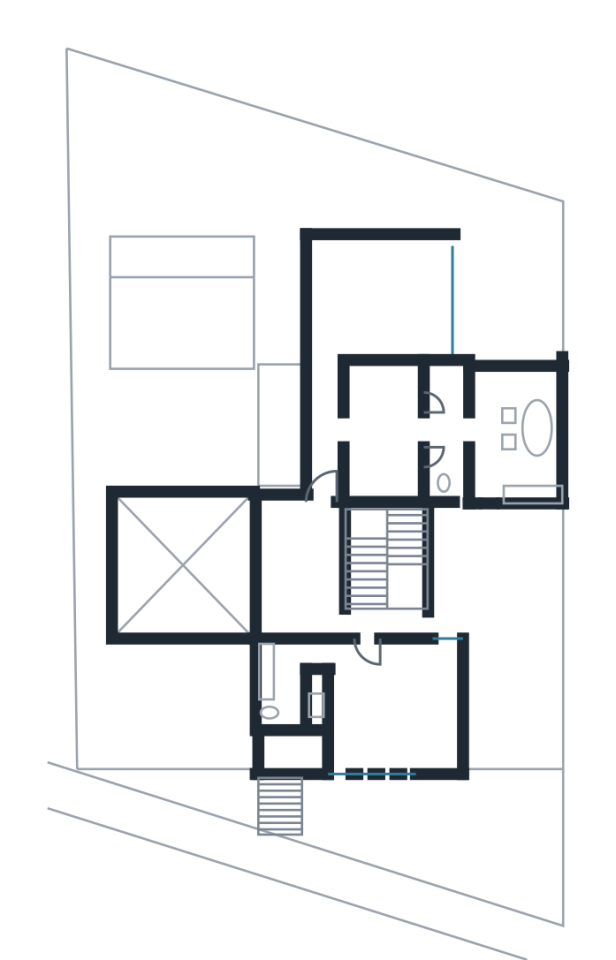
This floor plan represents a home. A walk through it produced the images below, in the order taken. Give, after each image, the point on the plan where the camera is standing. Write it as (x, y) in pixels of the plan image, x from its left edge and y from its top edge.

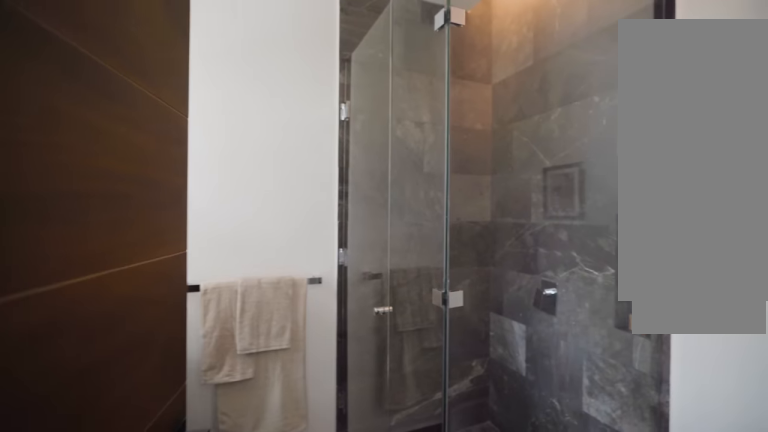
(297, 752)
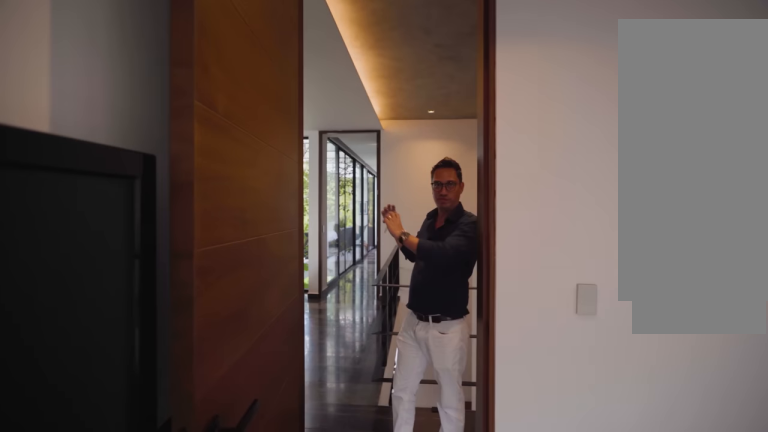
(363, 740)
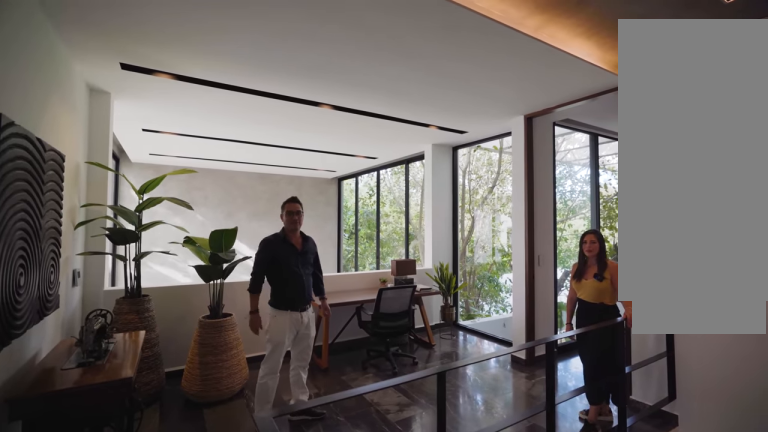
(385, 617)
